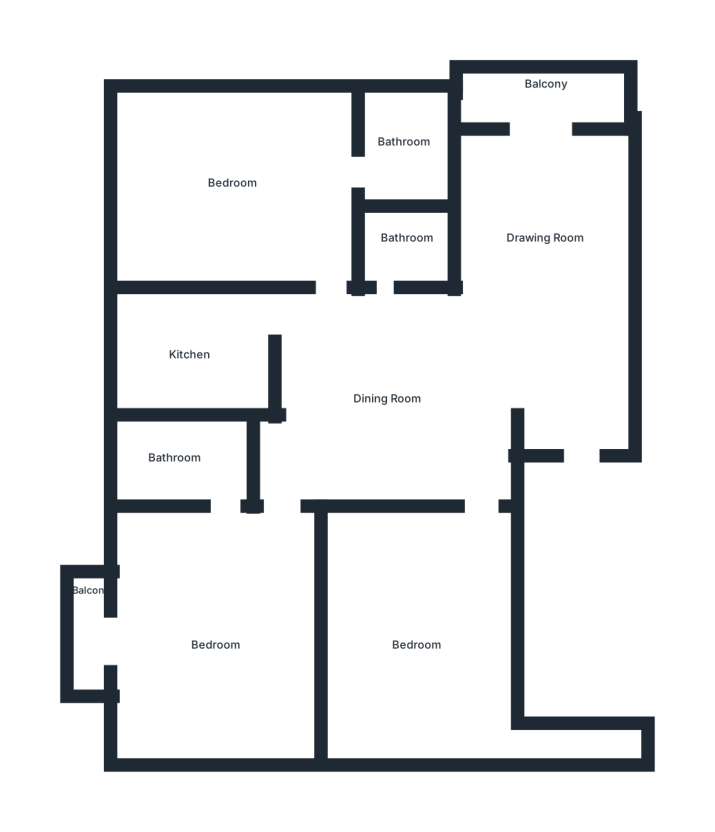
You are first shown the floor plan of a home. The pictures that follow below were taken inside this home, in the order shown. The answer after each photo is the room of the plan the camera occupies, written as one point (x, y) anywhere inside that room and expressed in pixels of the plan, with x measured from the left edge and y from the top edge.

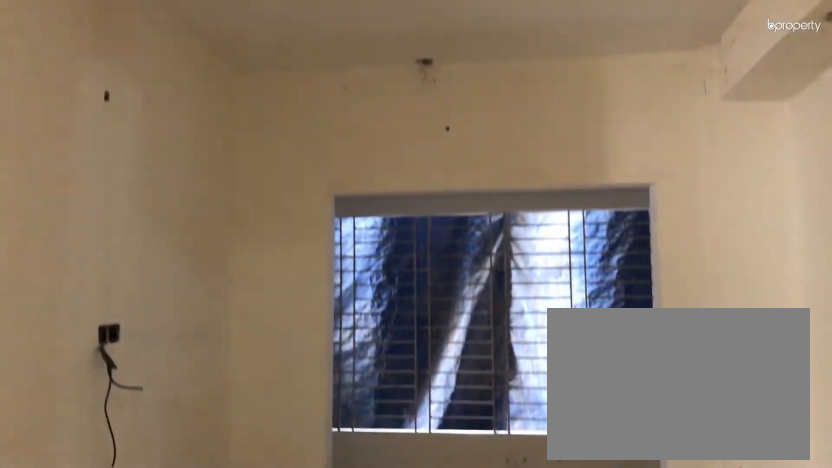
(541, 239)
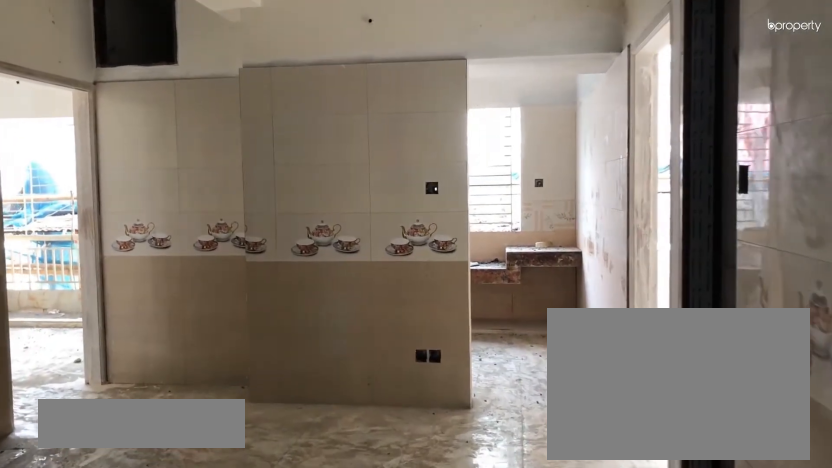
(387, 400)
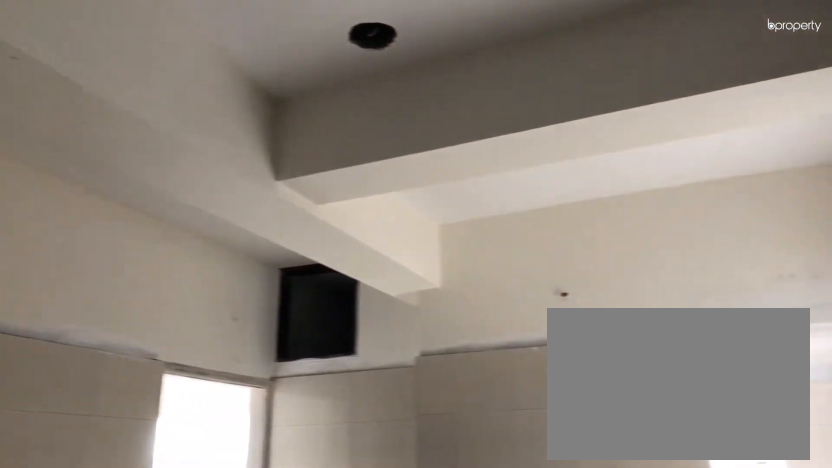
(387, 400)
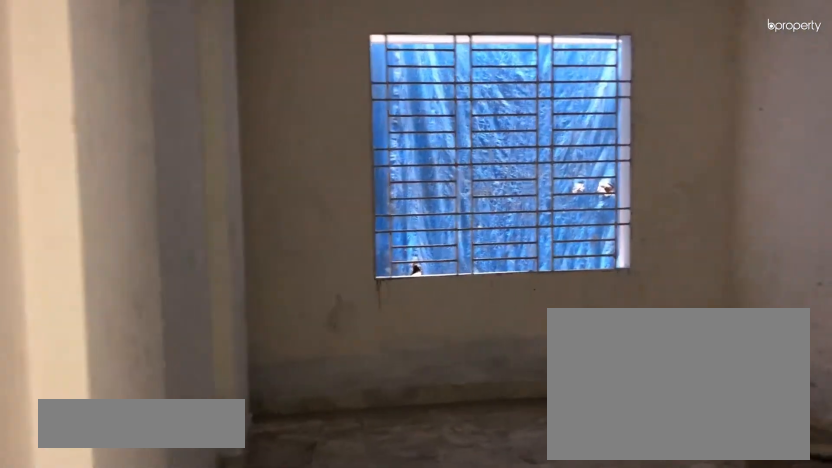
(411, 640)
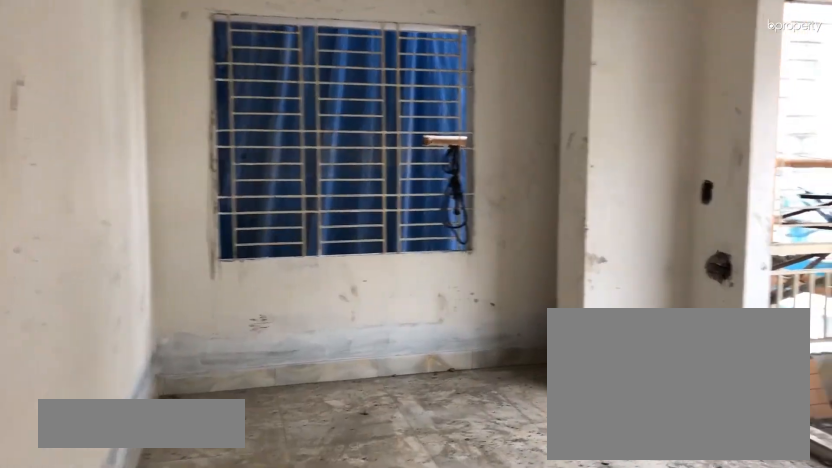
(220, 639)
